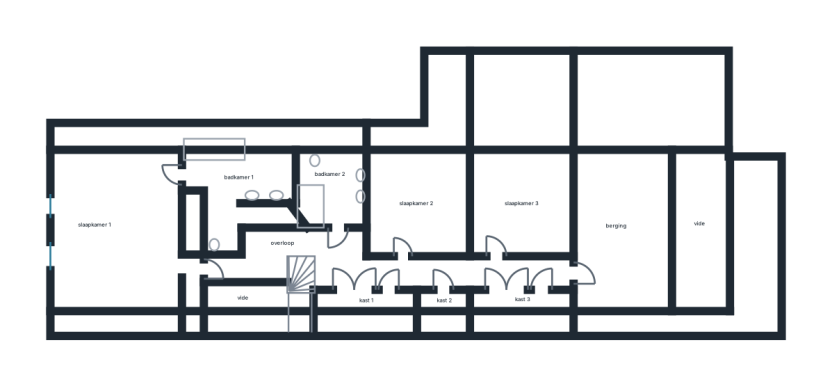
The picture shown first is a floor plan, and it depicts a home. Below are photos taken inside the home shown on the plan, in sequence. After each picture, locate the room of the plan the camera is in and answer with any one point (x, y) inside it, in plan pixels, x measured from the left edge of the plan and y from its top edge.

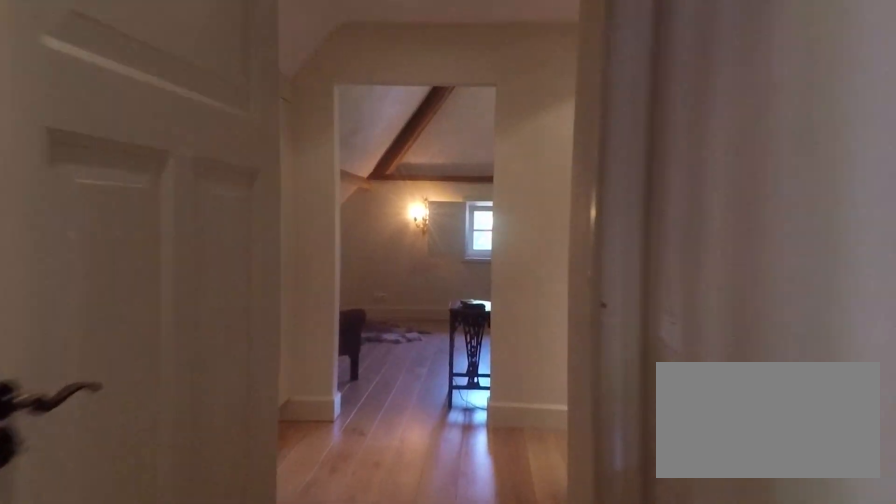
(371, 264)
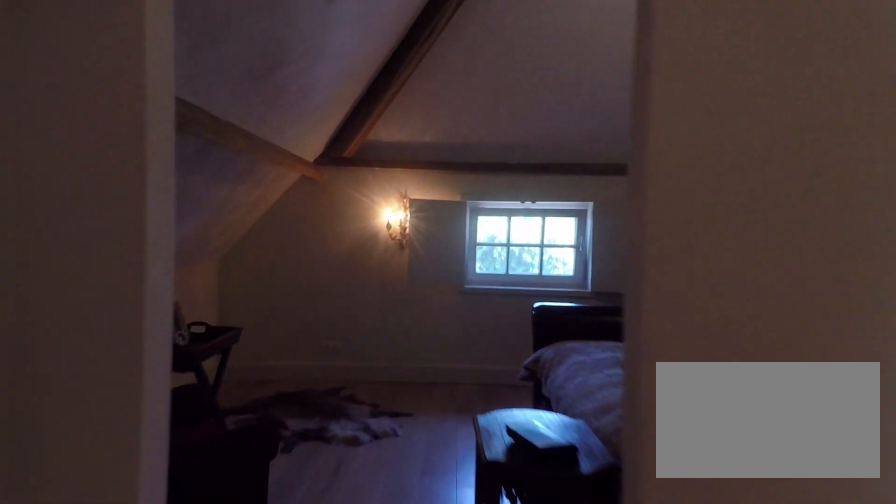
(123, 233)
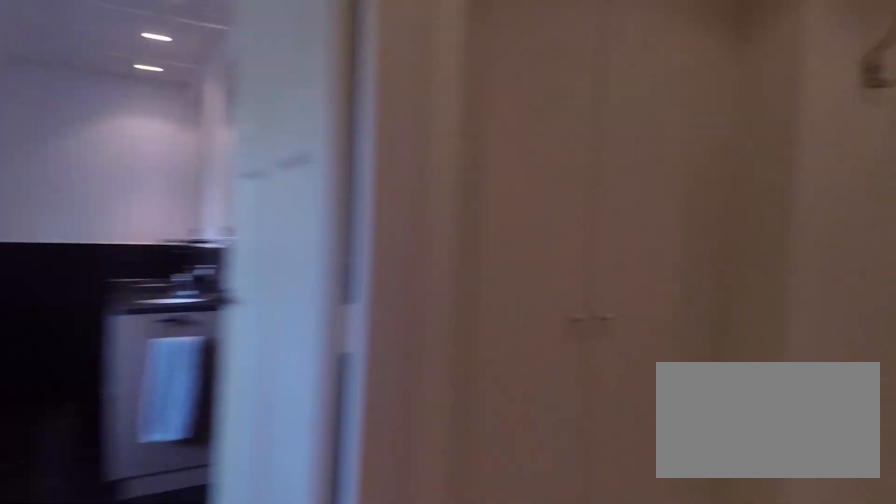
(123, 233)
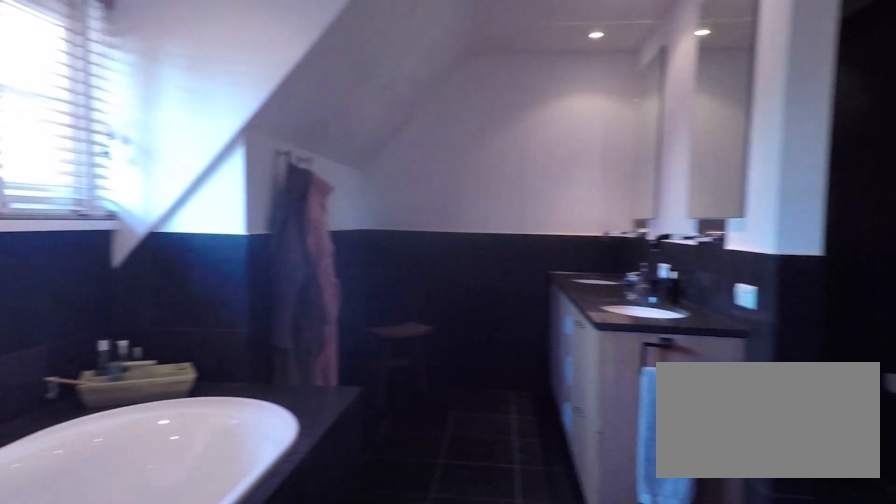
(240, 185)
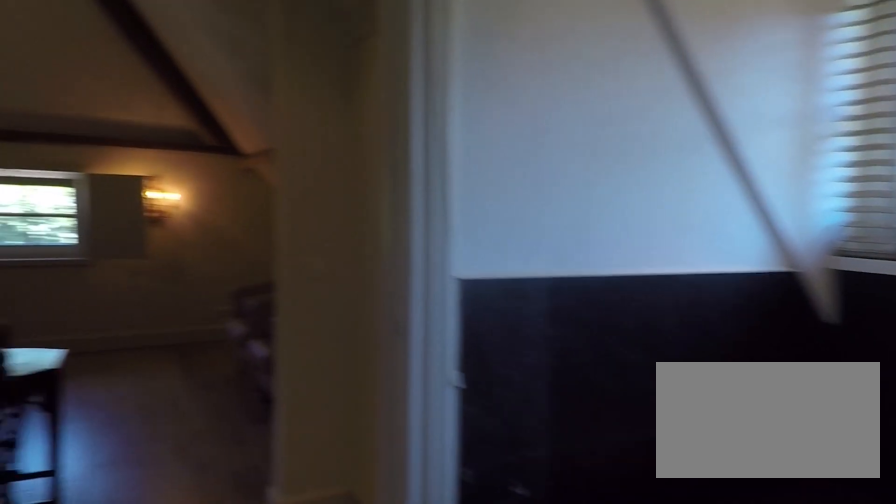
(240, 185)
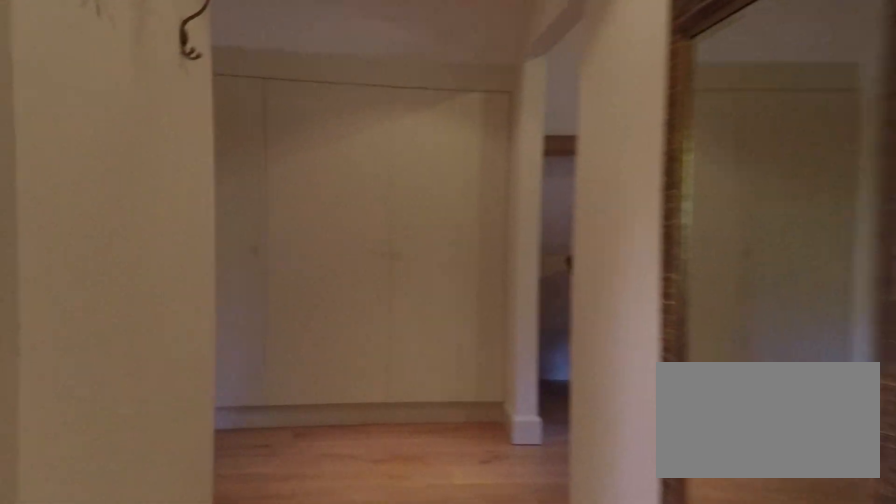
(123, 233)
